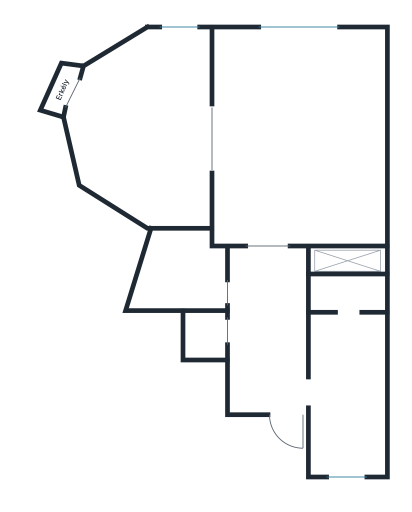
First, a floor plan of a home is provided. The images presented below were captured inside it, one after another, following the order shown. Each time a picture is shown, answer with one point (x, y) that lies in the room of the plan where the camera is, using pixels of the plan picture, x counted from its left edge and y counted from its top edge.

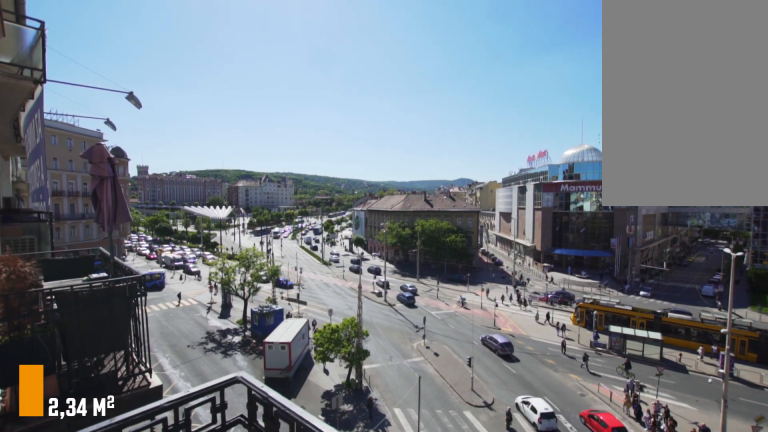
(59, 91)
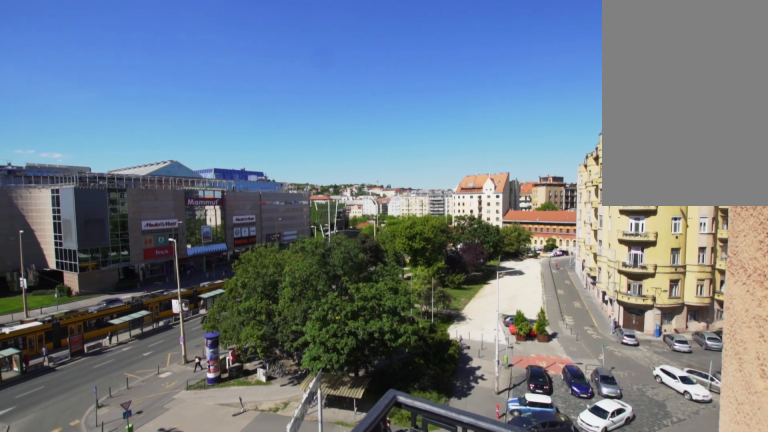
(59, 91)
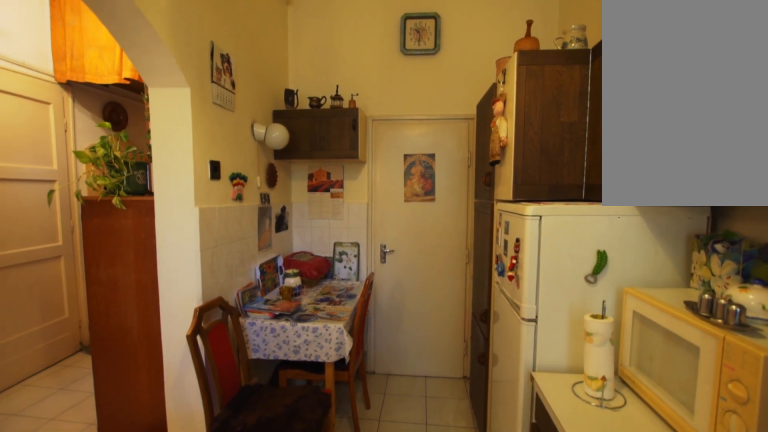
(348, 395)
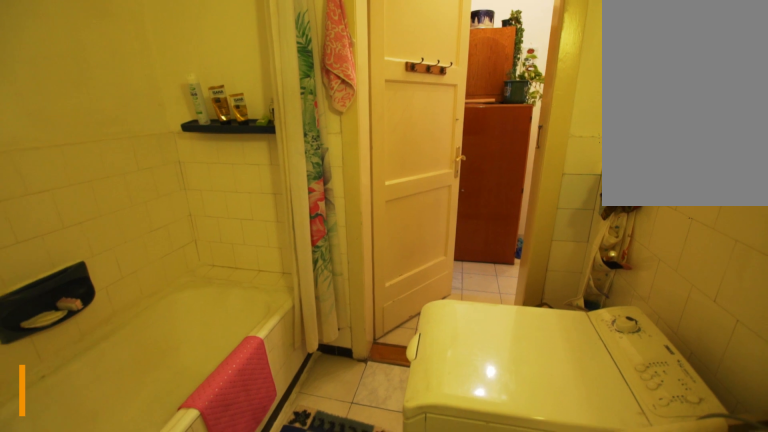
(191, 277)
